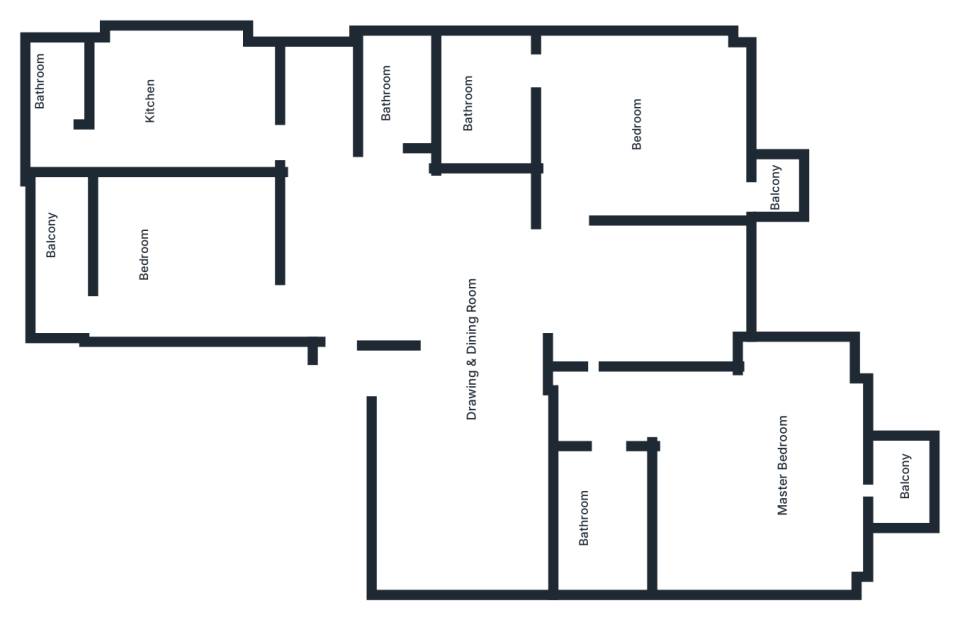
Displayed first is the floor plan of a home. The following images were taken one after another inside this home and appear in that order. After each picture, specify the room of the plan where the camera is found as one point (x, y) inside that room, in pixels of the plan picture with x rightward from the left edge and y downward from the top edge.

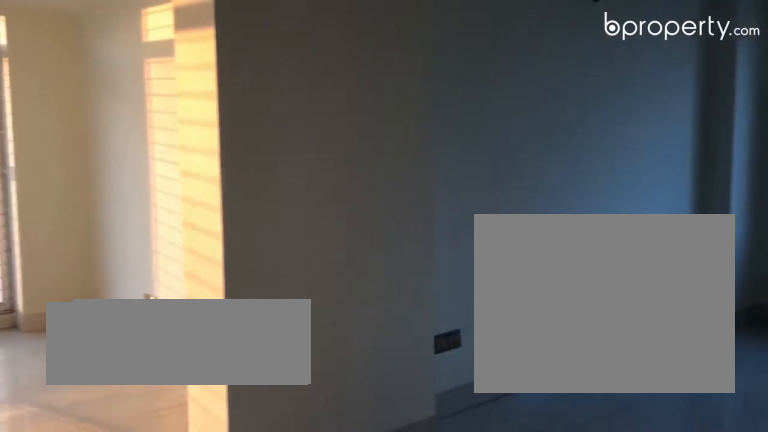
(421, 277)
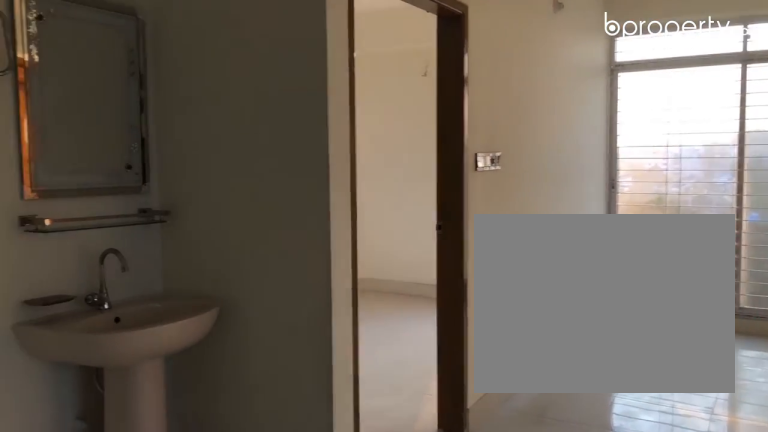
(422, 276)
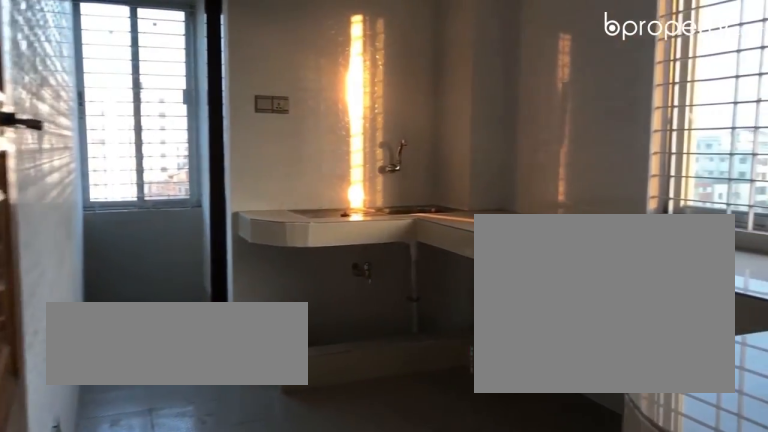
(274, 121)
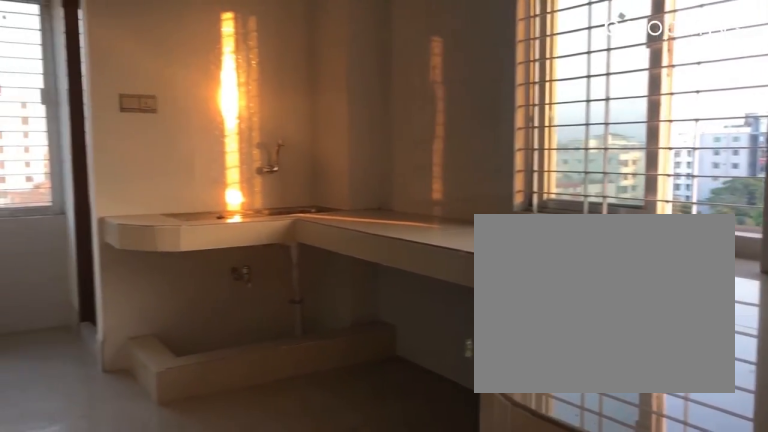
(274, 121)
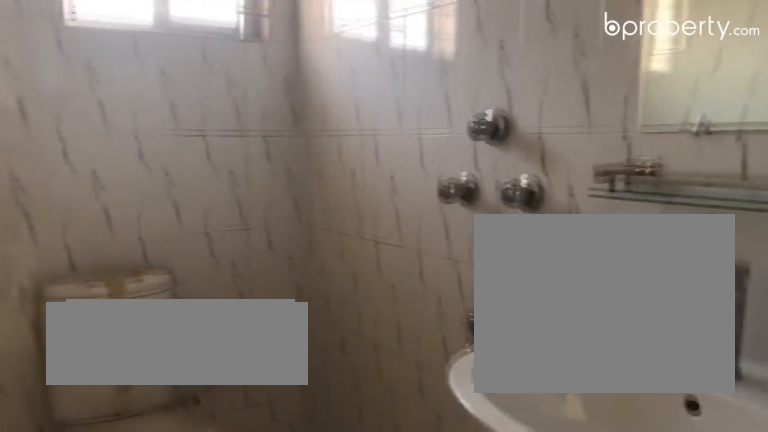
(394, 85)
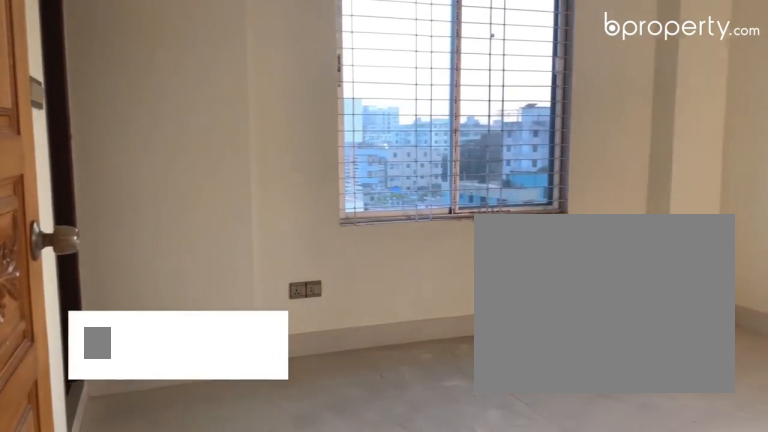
(648, 107)
